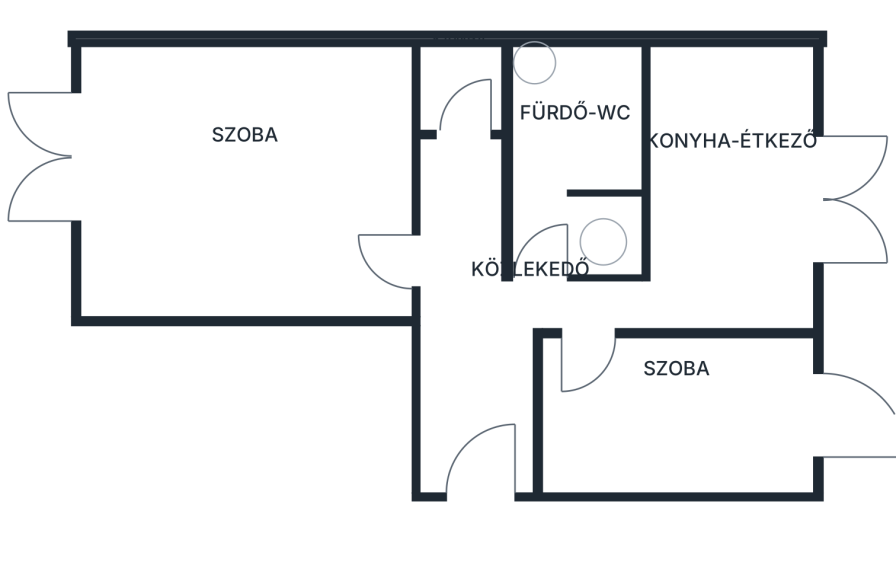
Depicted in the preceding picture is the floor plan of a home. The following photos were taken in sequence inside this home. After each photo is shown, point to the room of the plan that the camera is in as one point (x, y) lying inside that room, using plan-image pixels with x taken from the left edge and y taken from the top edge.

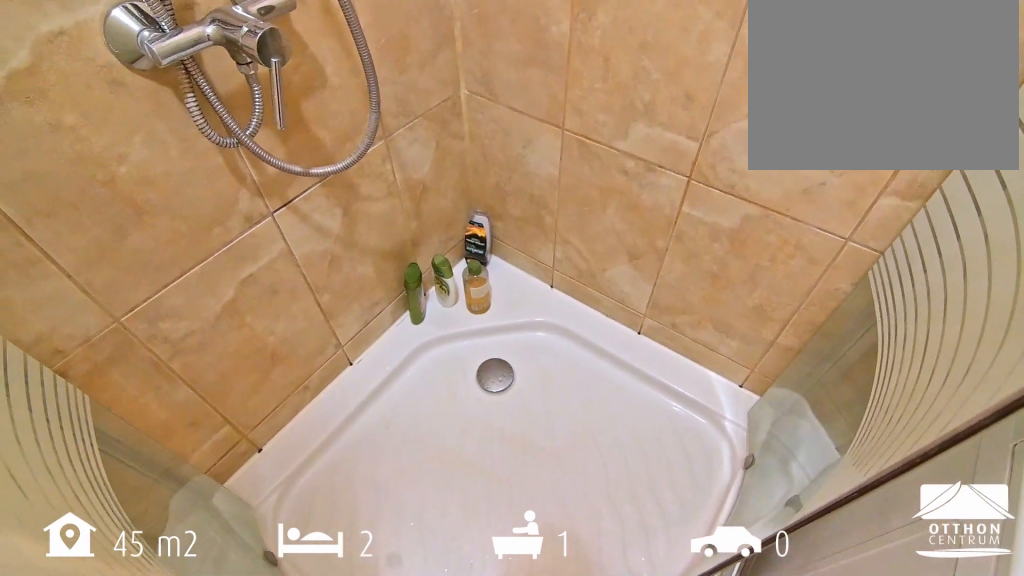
(572, 167)
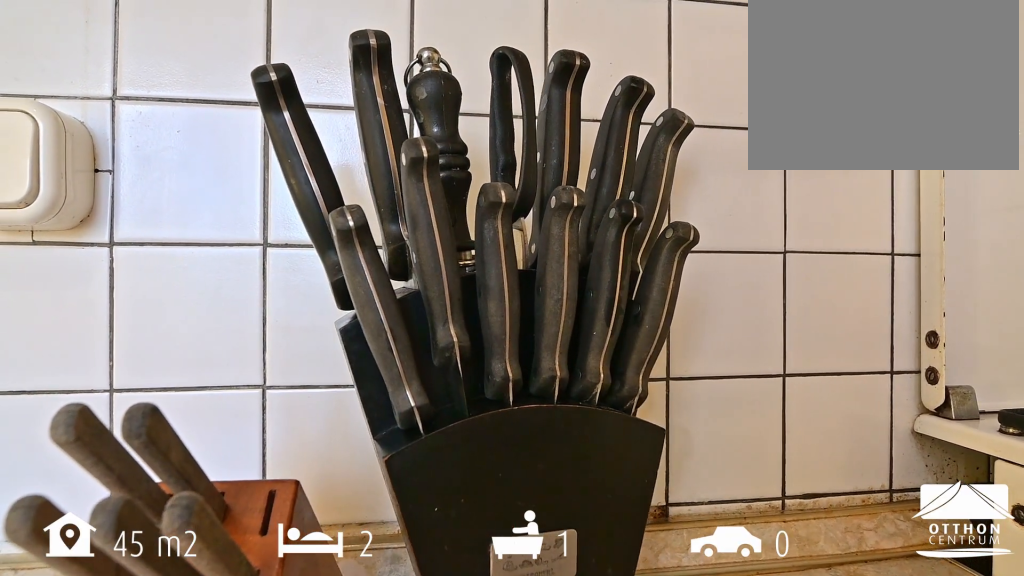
(724, 198)
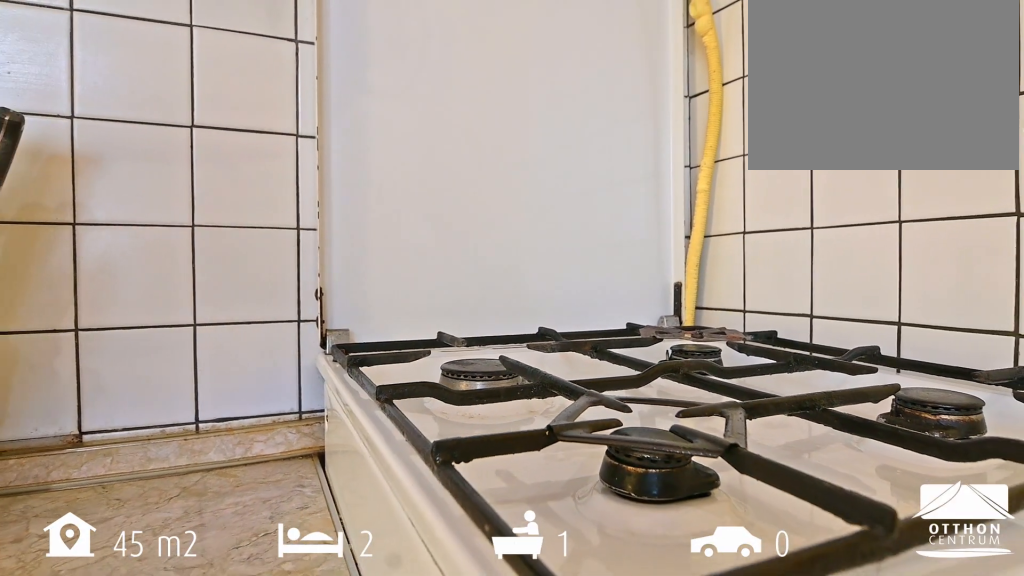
(724, 198)
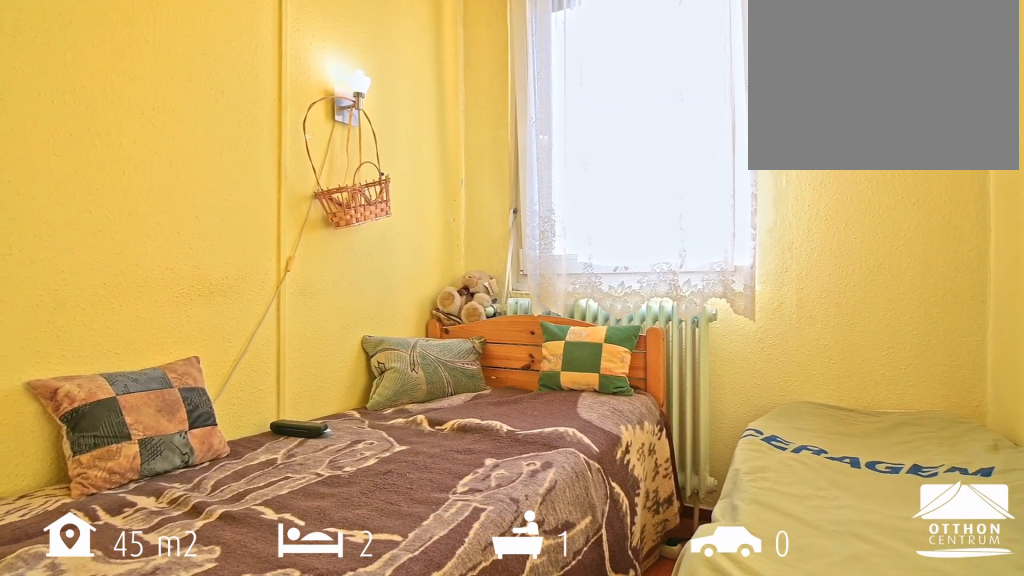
(663, 416)
